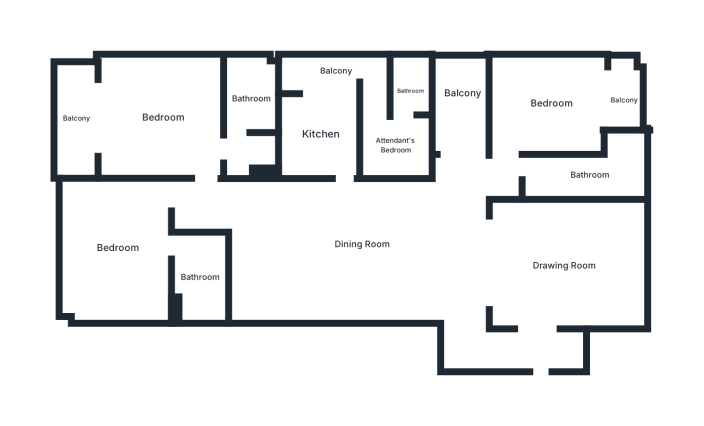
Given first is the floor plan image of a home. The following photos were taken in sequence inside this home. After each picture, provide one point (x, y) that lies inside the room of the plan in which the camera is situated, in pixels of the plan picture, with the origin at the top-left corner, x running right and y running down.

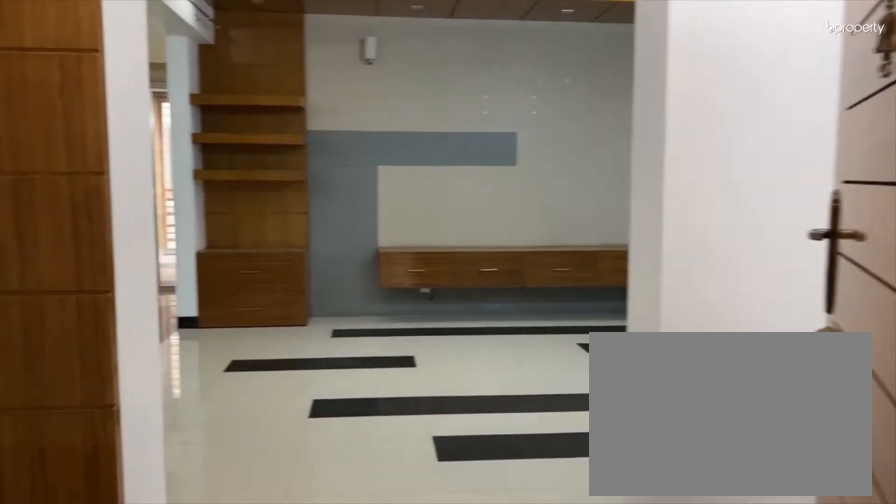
(542, 357)
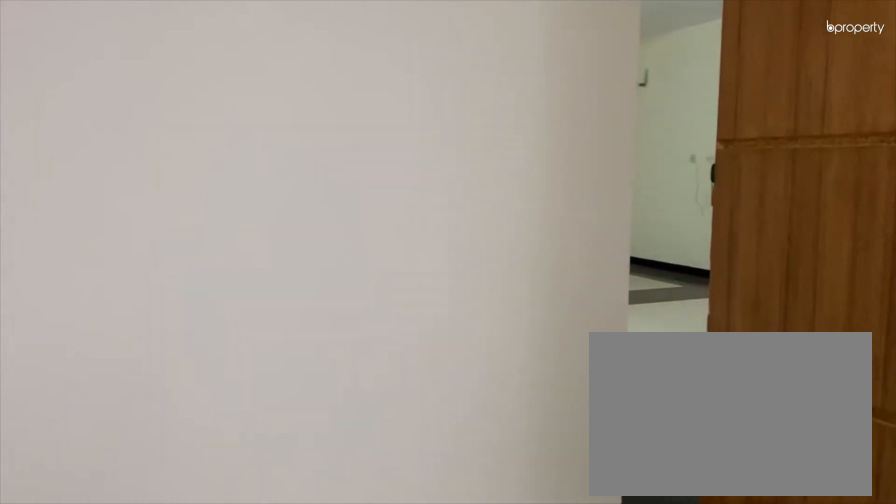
(465, 292)
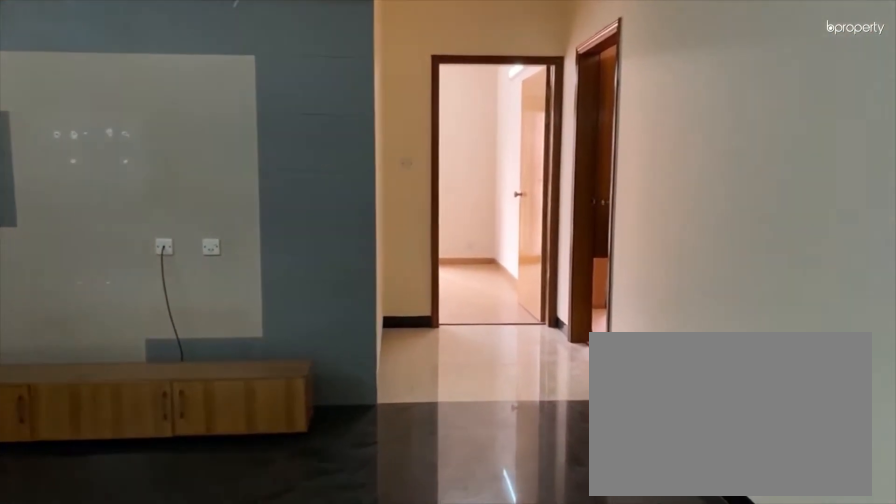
(359, 244)
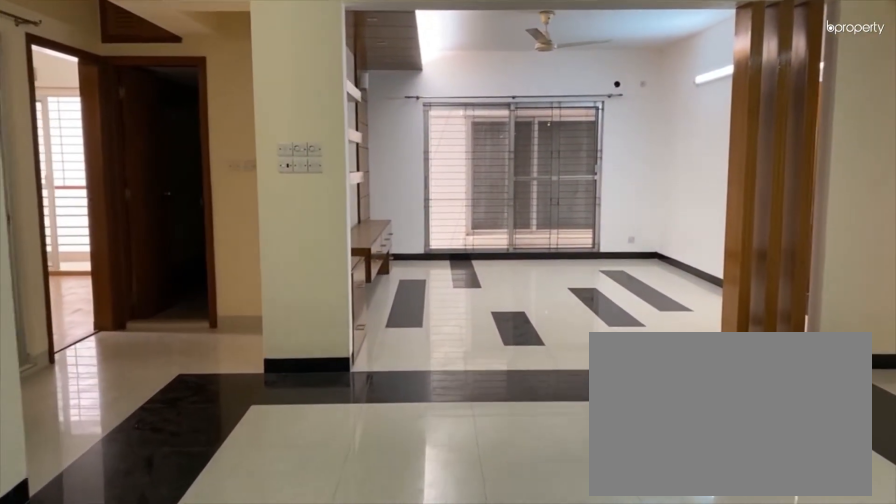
(359, 244)
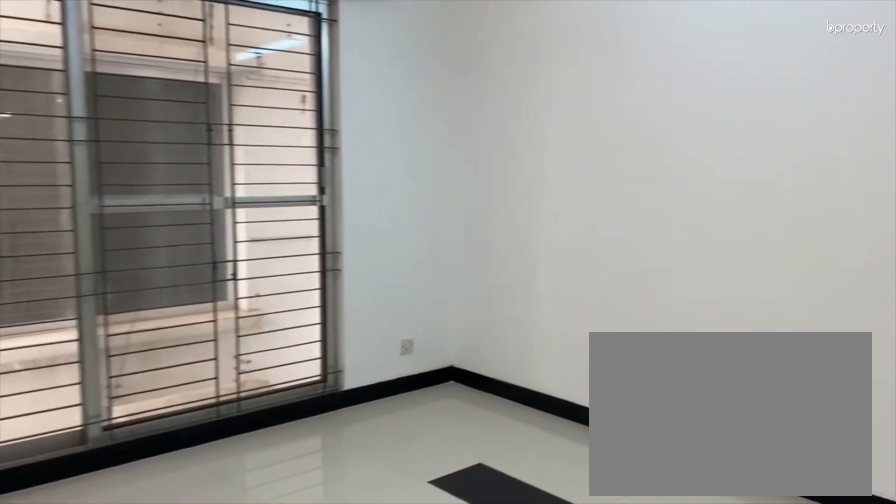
(574, 264)
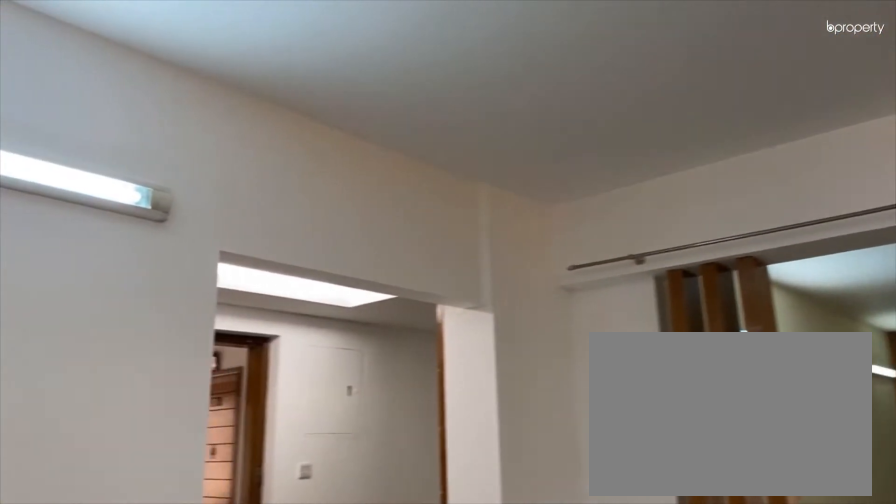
(569, 264)
